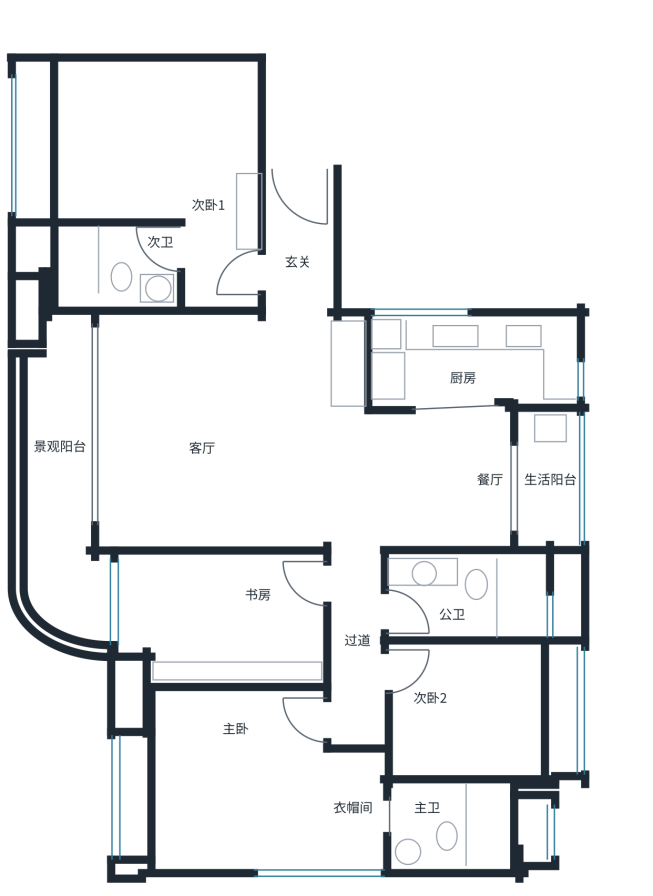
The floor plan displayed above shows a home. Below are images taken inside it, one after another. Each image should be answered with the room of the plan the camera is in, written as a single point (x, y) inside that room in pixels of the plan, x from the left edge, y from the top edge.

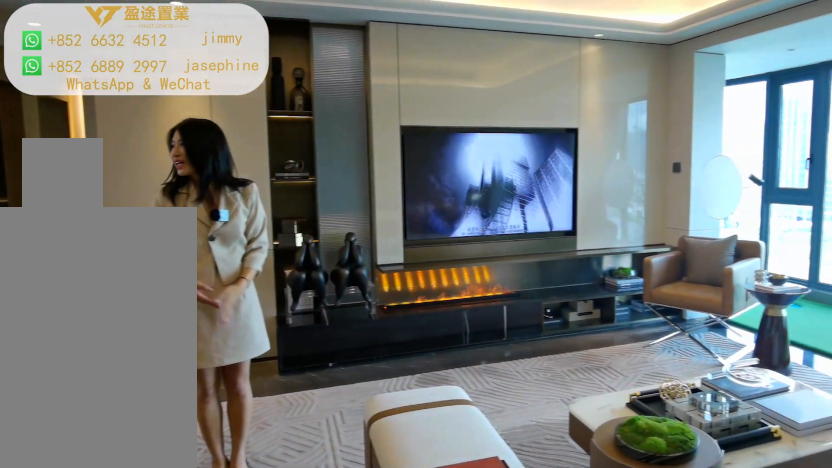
(215, 439)
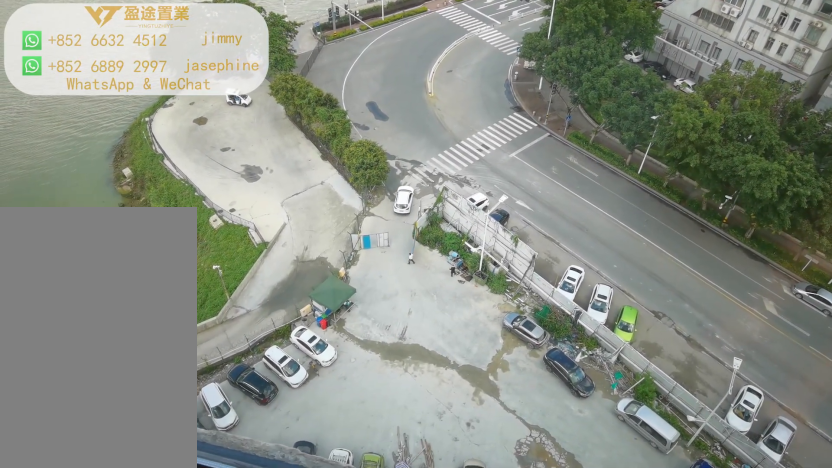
(54, 486)
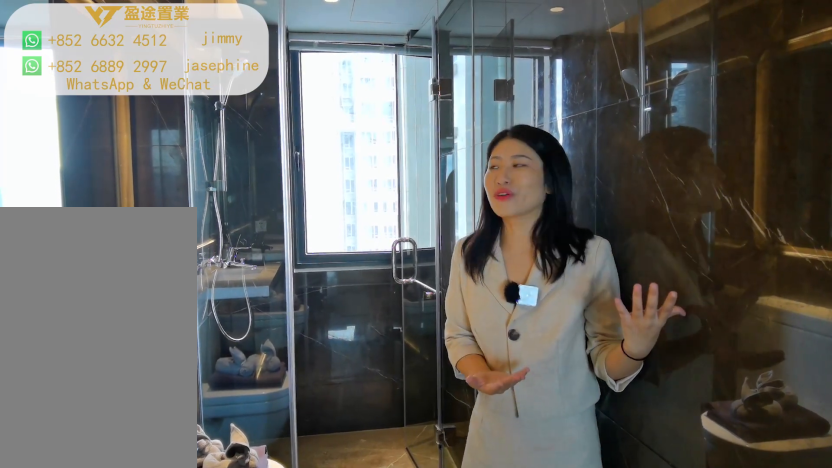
(467, 600)
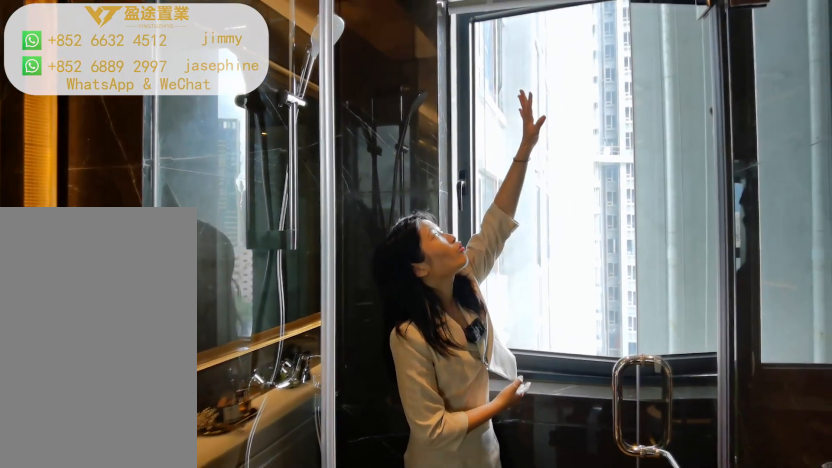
(467, 600)
